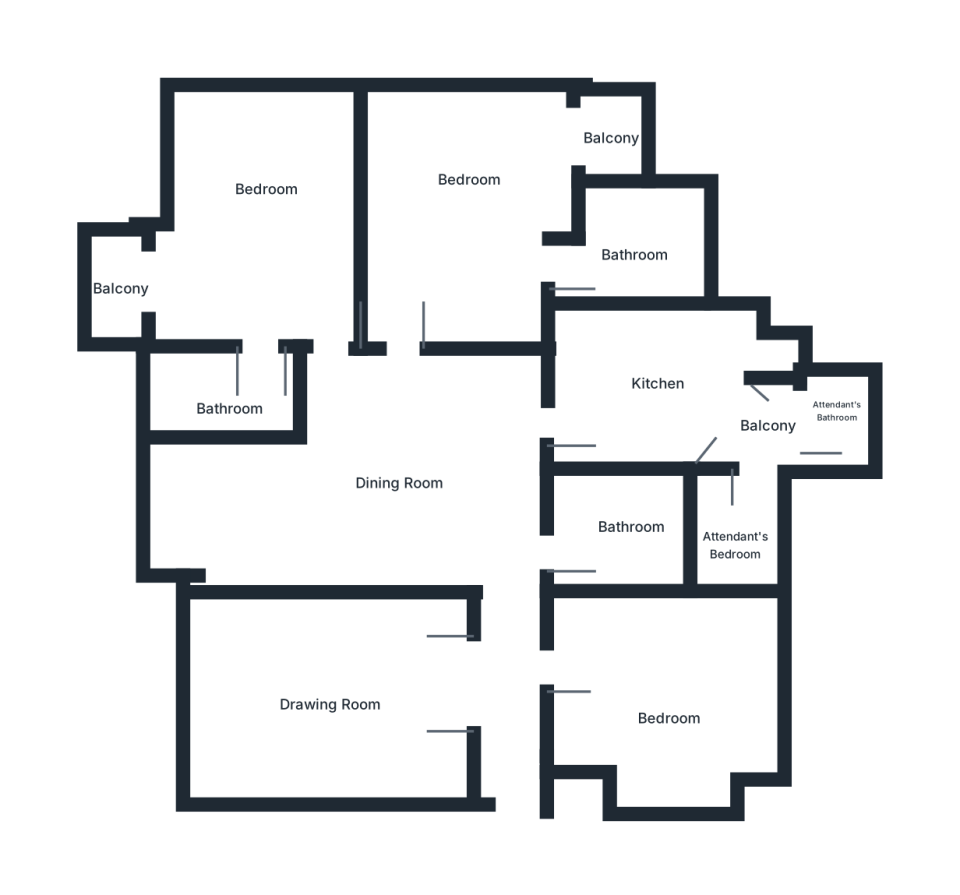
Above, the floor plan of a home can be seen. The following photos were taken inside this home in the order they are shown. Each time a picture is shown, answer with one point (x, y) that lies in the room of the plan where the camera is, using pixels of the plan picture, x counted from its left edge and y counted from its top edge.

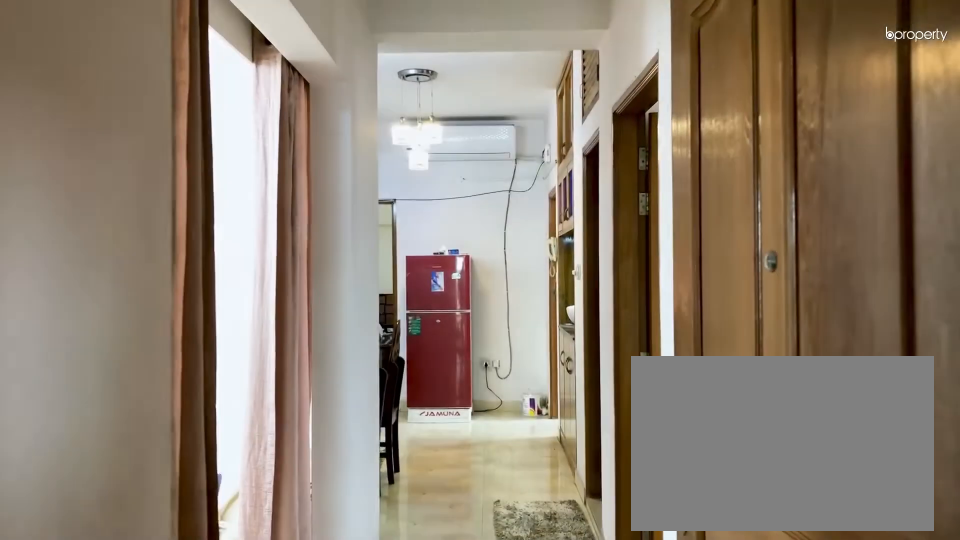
(517, 761)
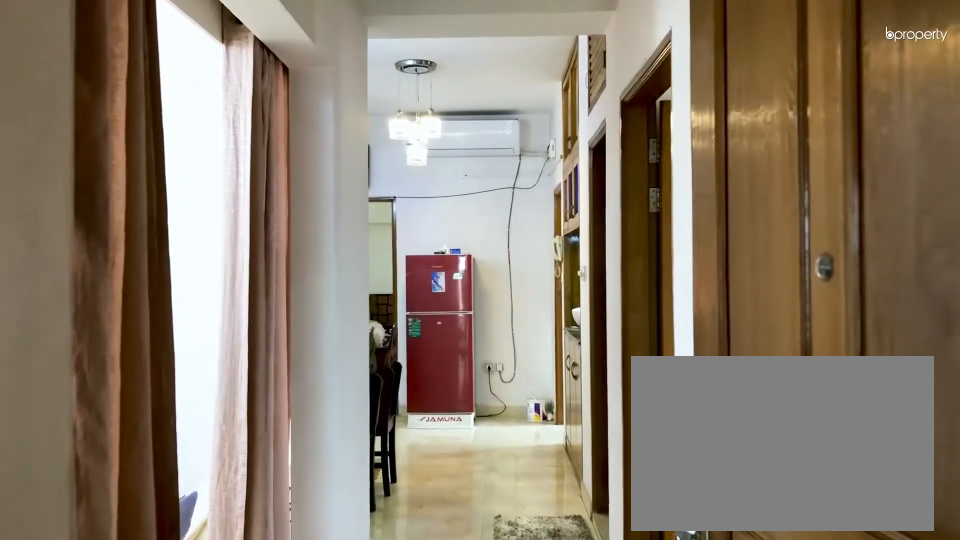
(517, 761)
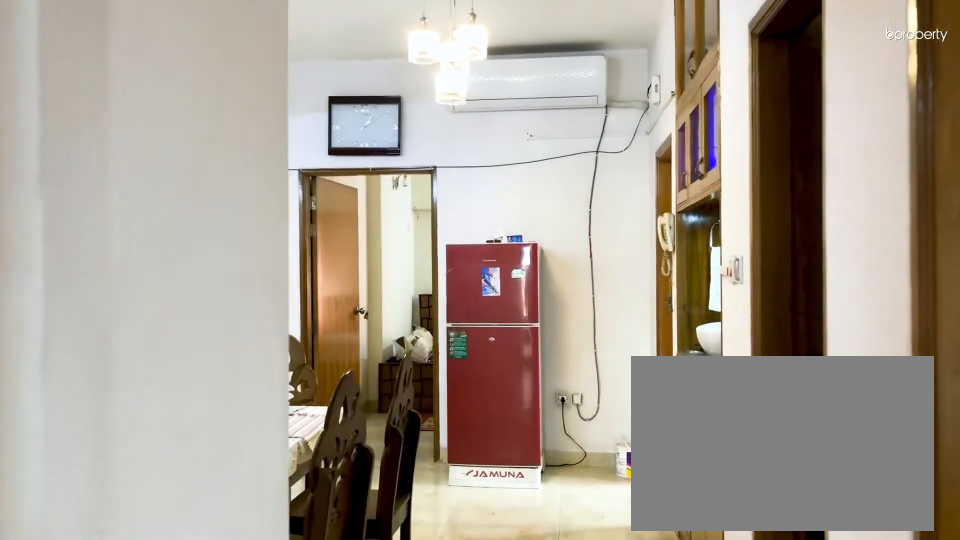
(397, 490)
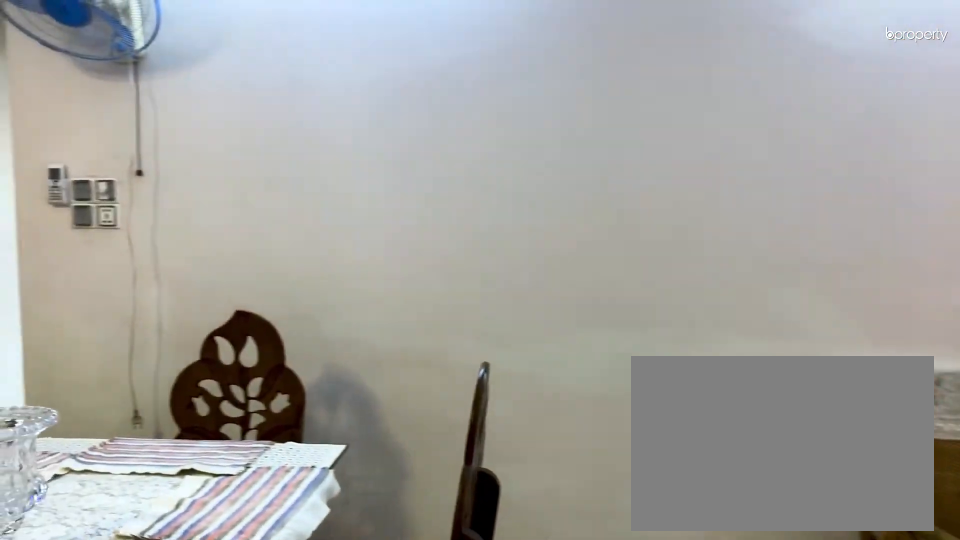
(396, 490)
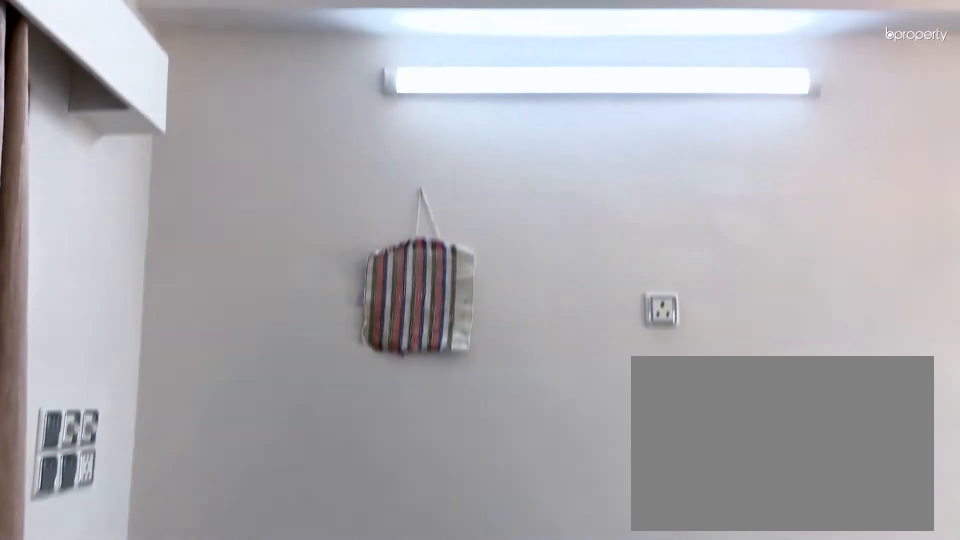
(318, 726)
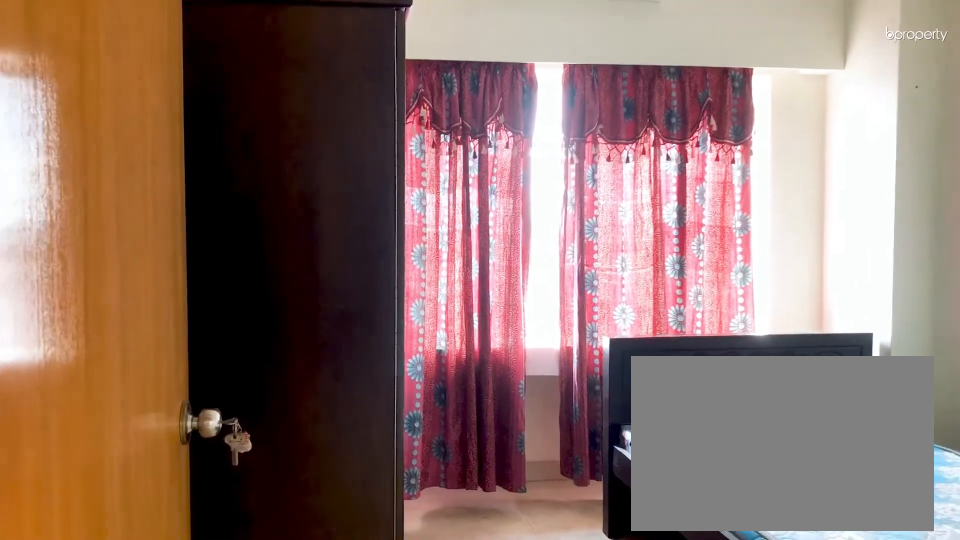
(596, 683)
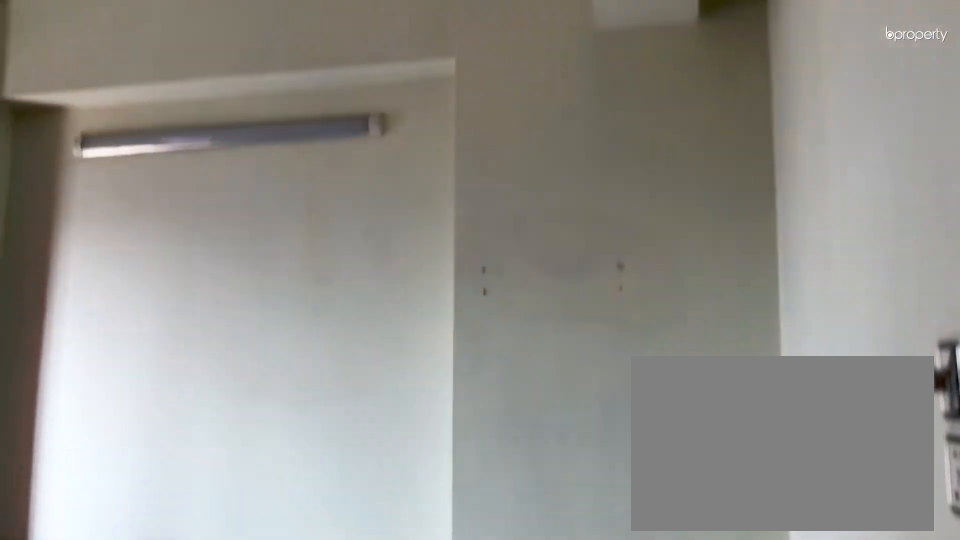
(689, 695)
